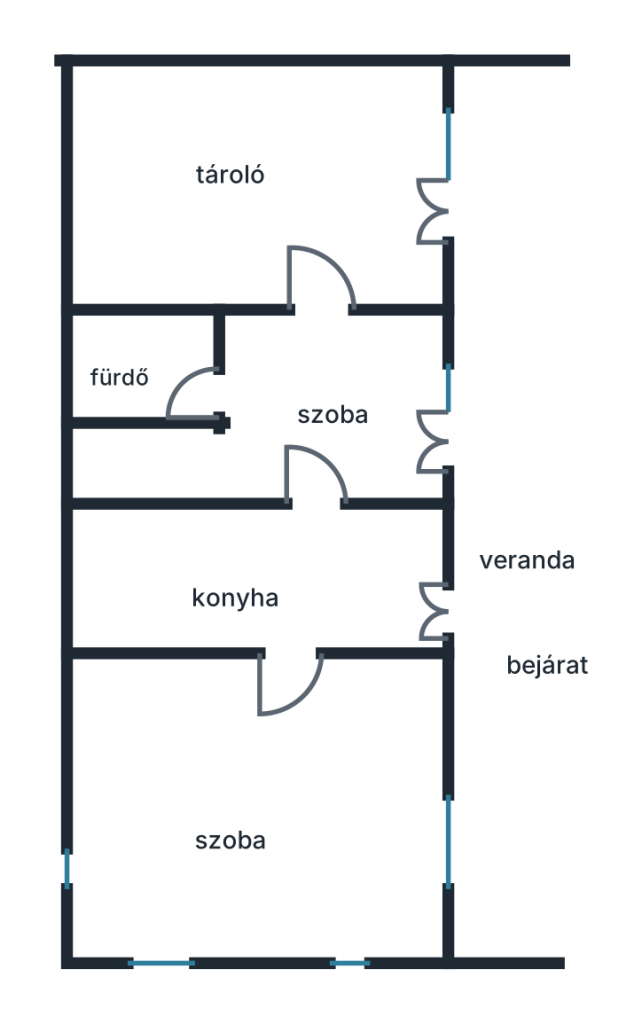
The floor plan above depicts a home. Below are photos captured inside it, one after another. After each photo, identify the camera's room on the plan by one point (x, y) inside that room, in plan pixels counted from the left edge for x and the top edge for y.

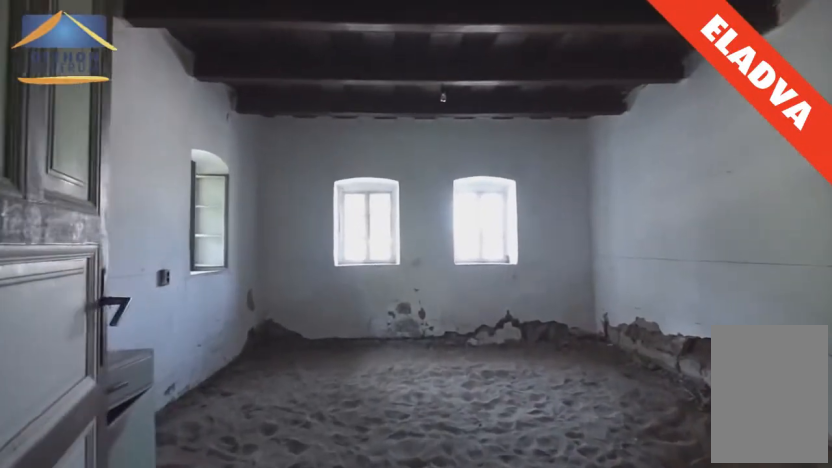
(289, 730)
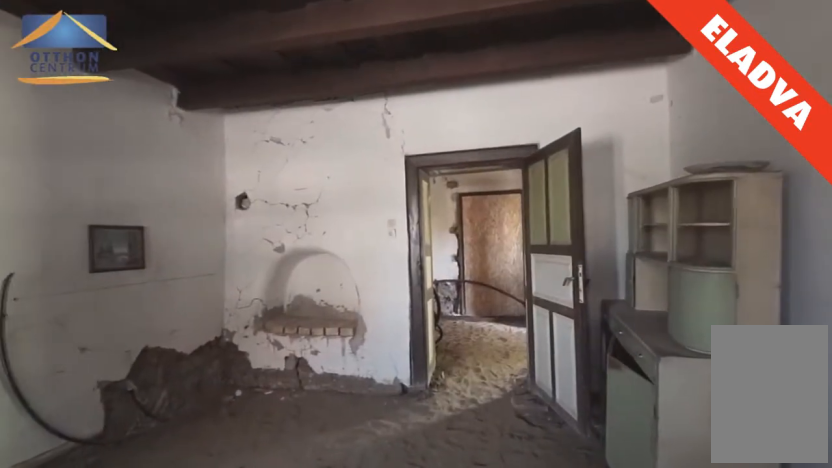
(289, 800)
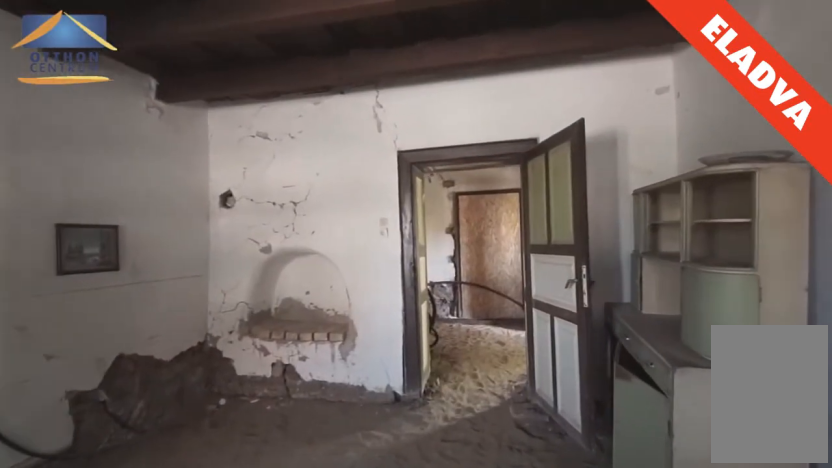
(289, 822)
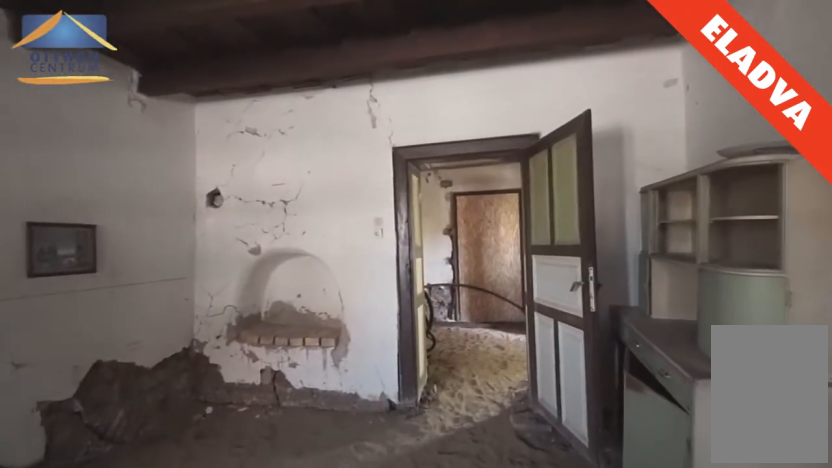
(289, 845)
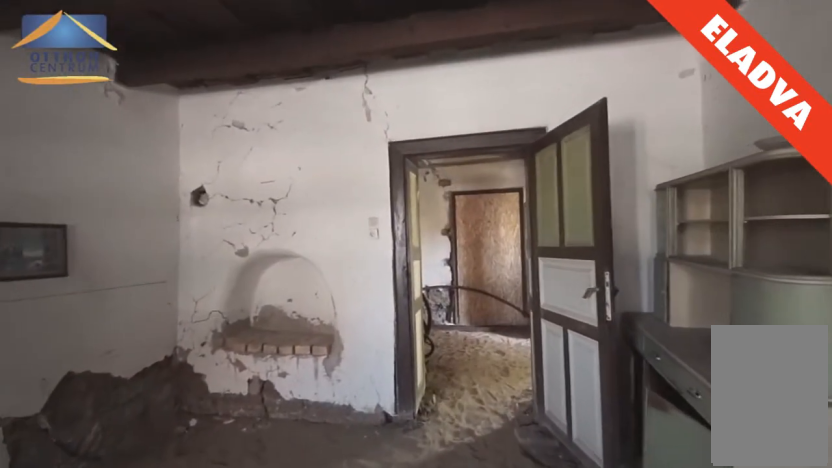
(288, 870)
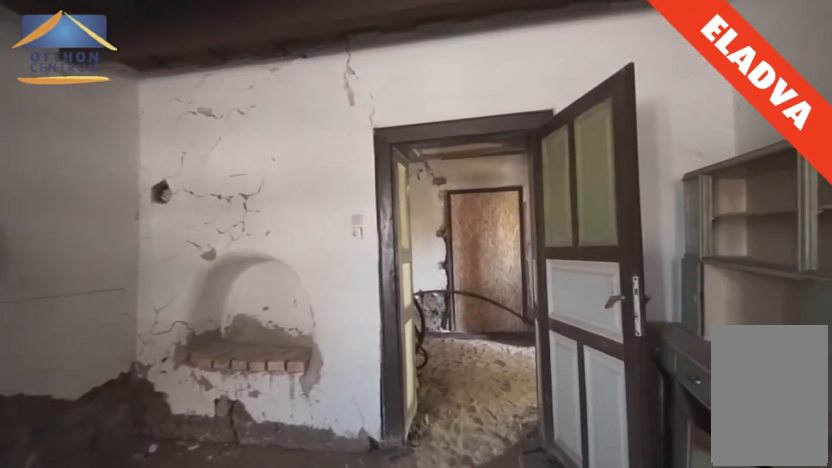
(288, 874)
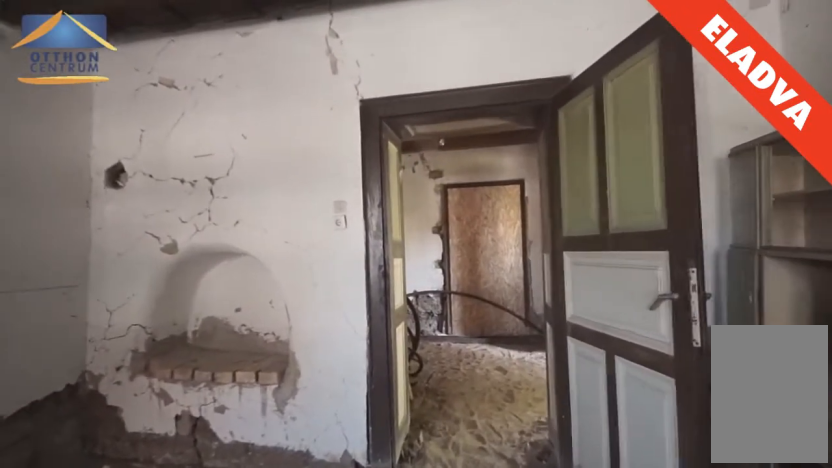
(287, 841)
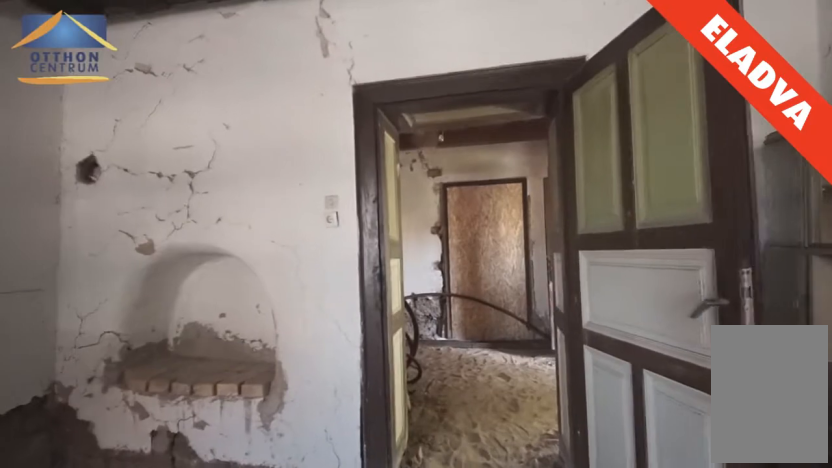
(284, 822)
